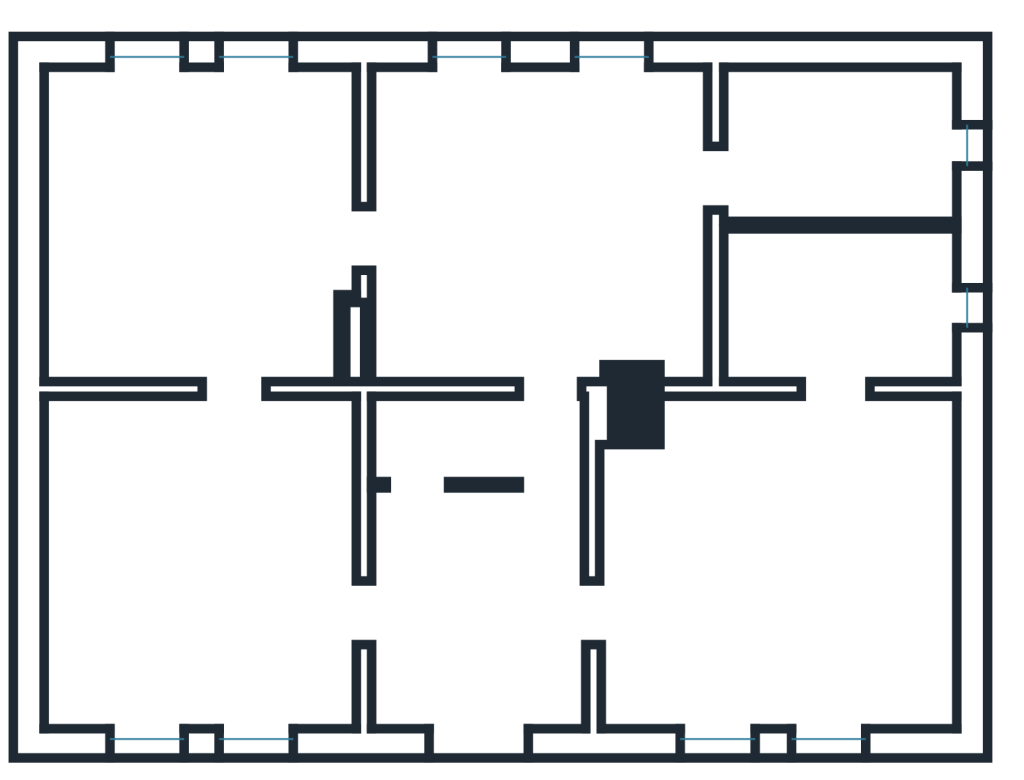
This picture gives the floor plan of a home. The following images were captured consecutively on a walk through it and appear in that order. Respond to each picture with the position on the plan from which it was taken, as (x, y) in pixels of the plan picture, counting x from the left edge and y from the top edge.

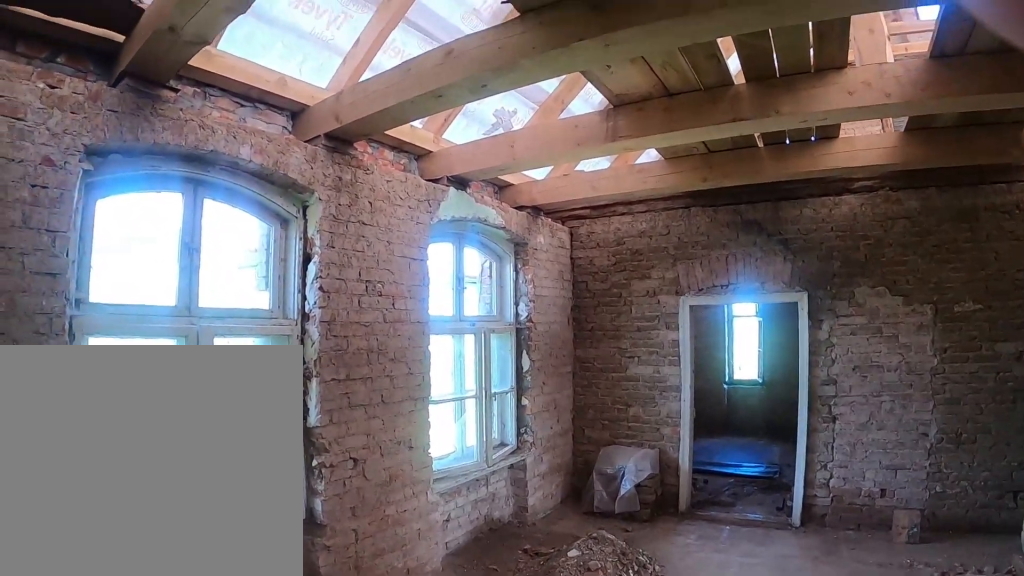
(430, 224)
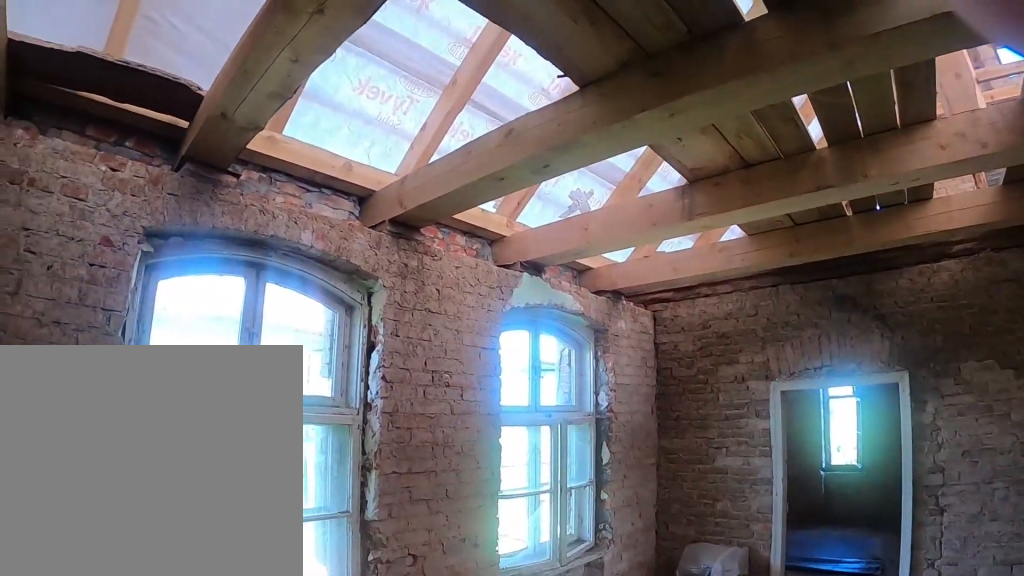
(439, 223)
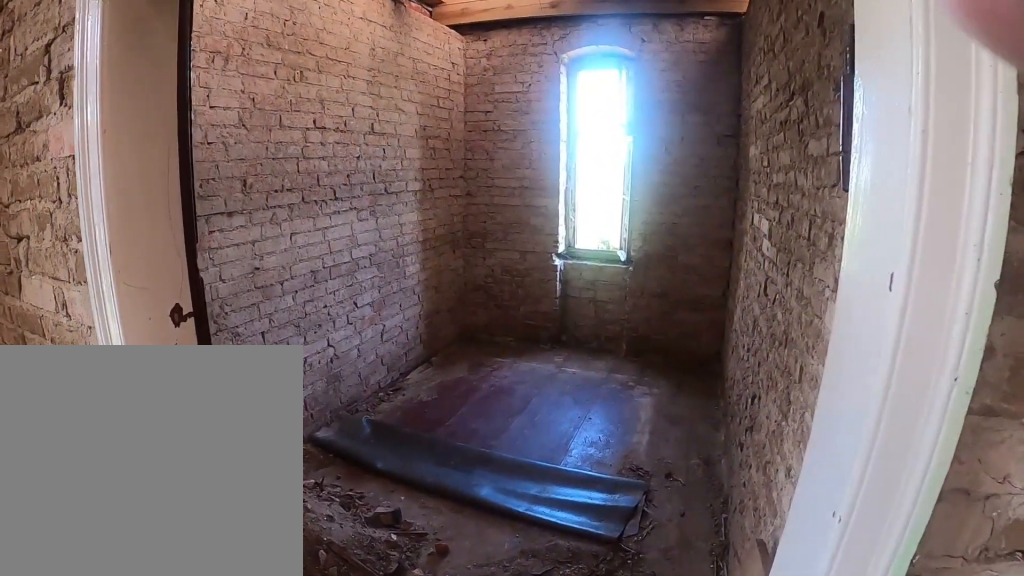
(674, 185)
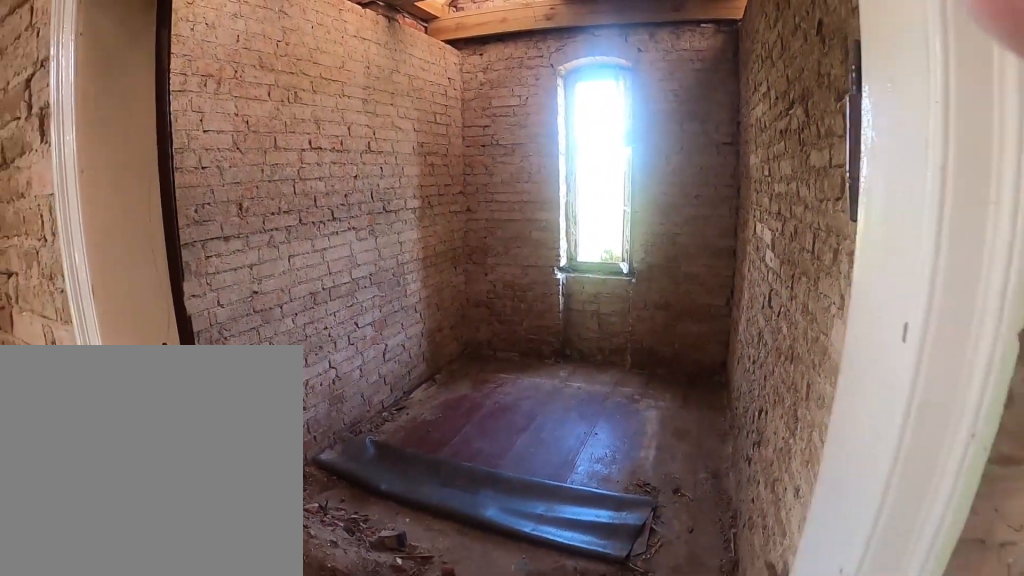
(672, 236)
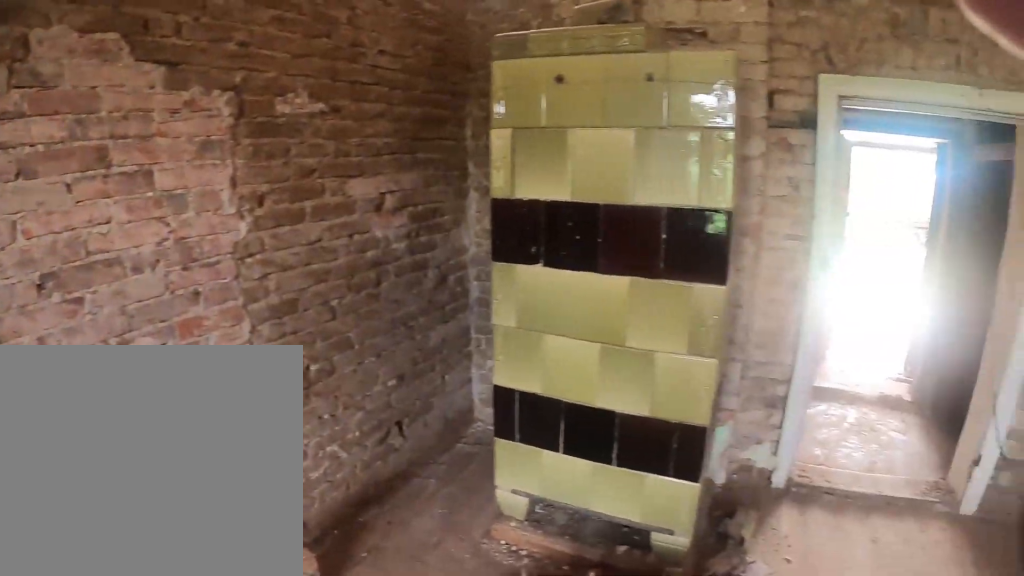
(636, 280)
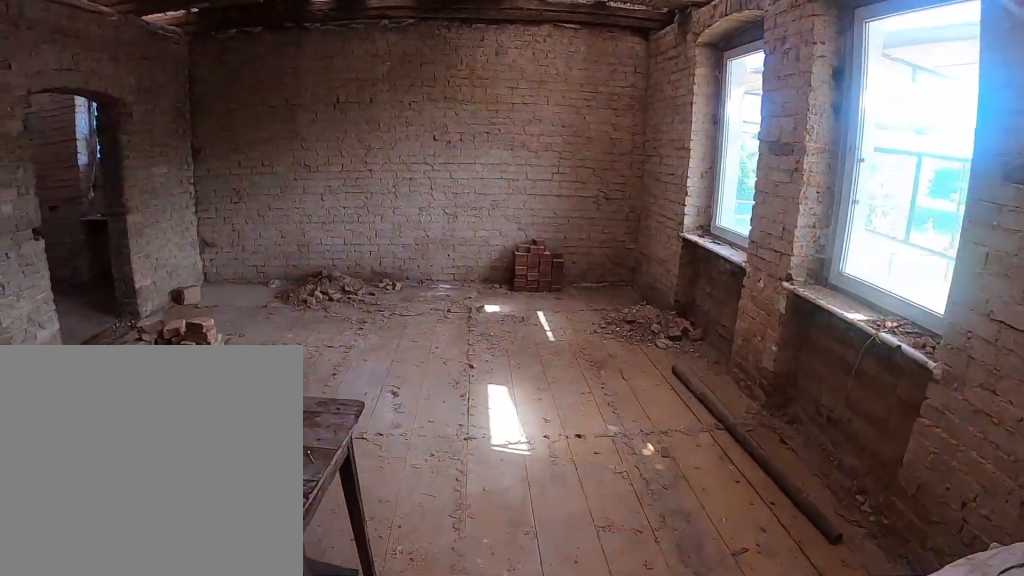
(579, 598)
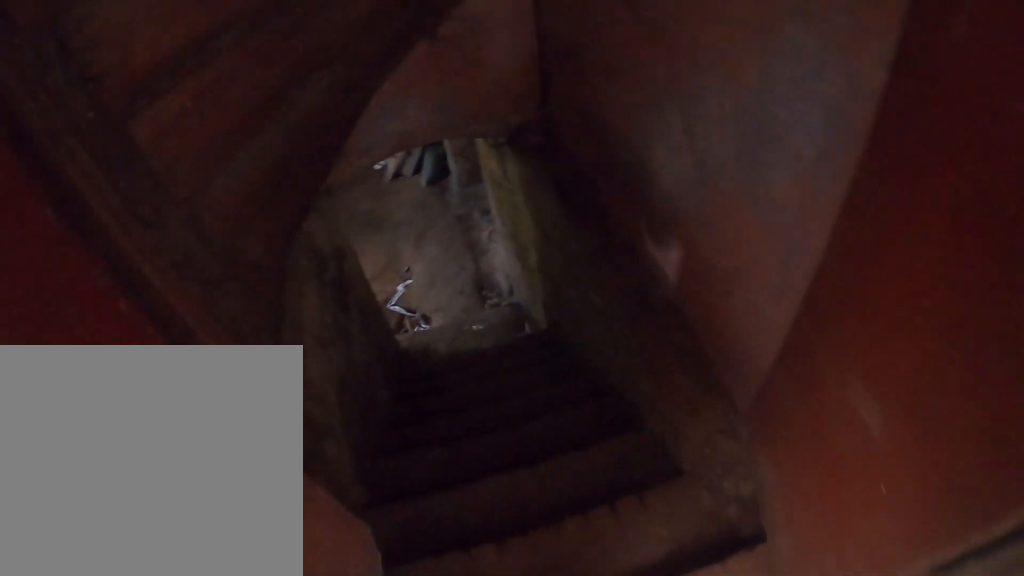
(557, 453)
